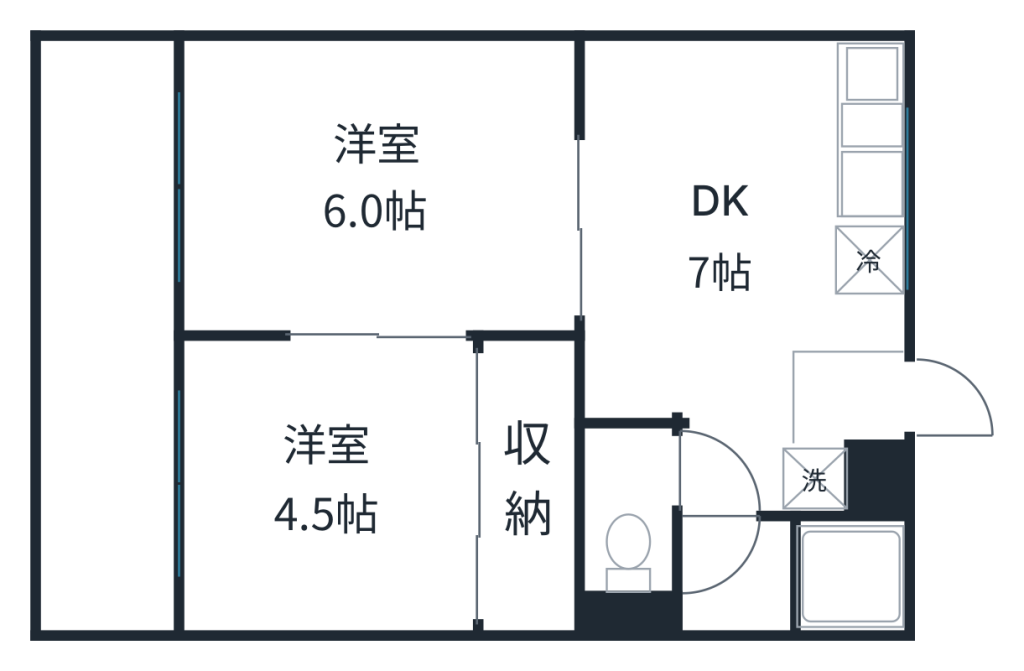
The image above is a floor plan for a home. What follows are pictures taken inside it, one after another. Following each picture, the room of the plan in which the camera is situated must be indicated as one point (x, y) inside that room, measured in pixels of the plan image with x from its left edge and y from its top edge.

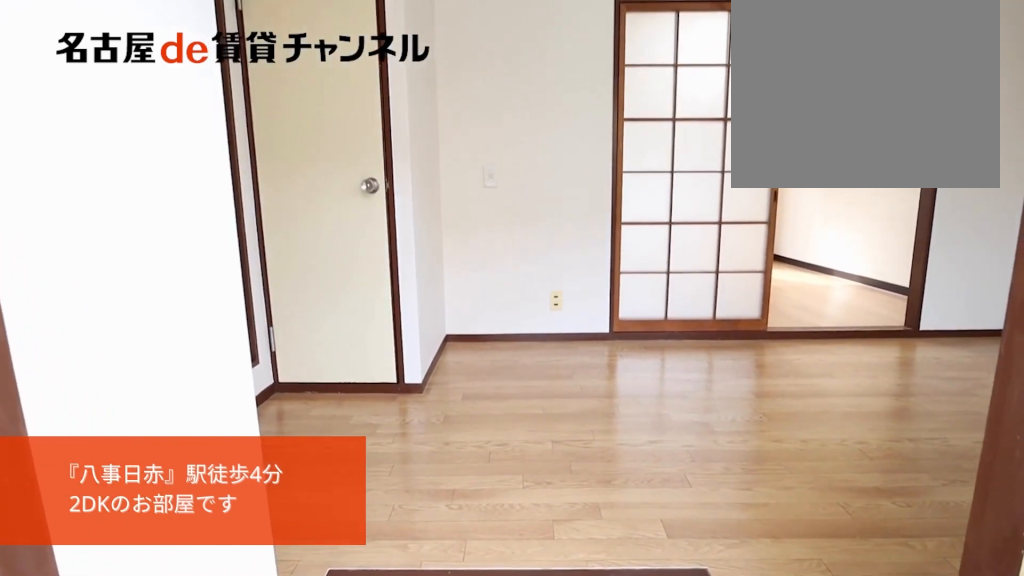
(852, 403)
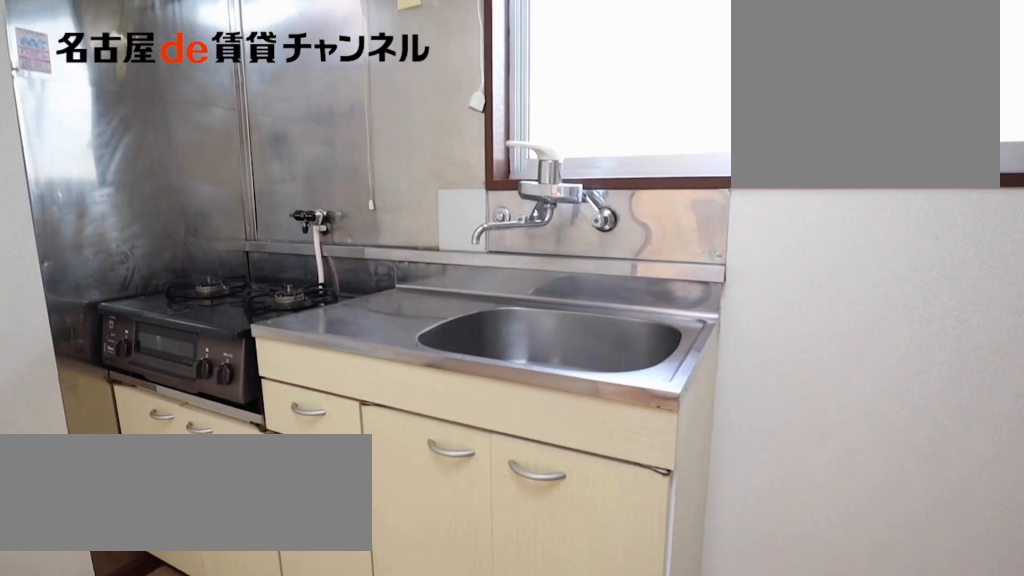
(867, 172)
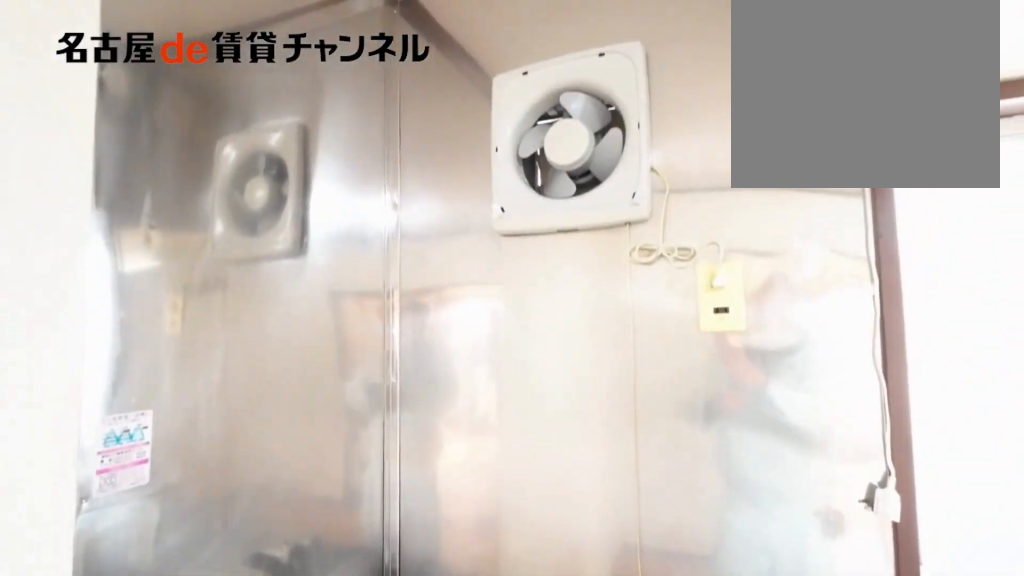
(867, 172)
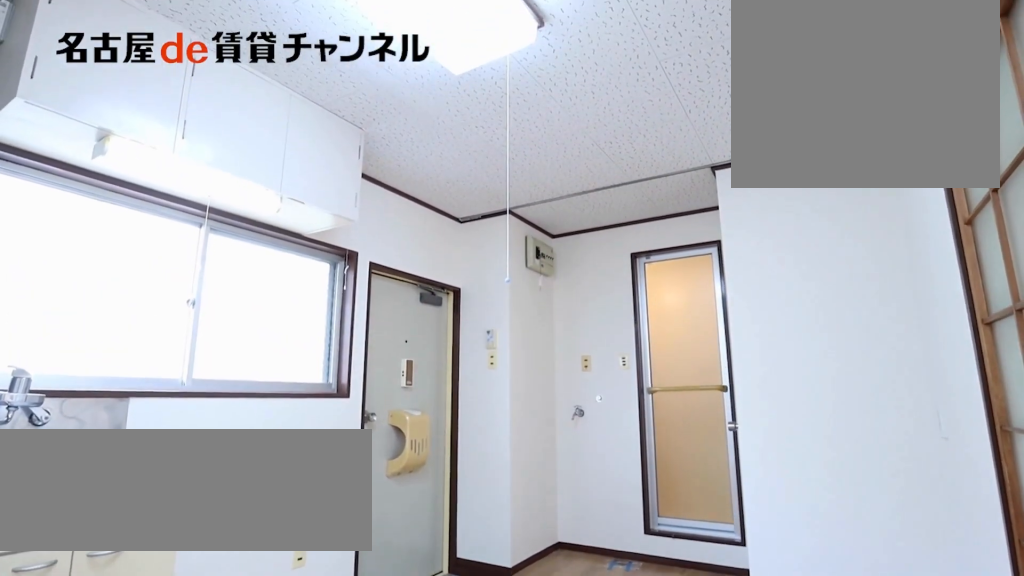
(758, 268)
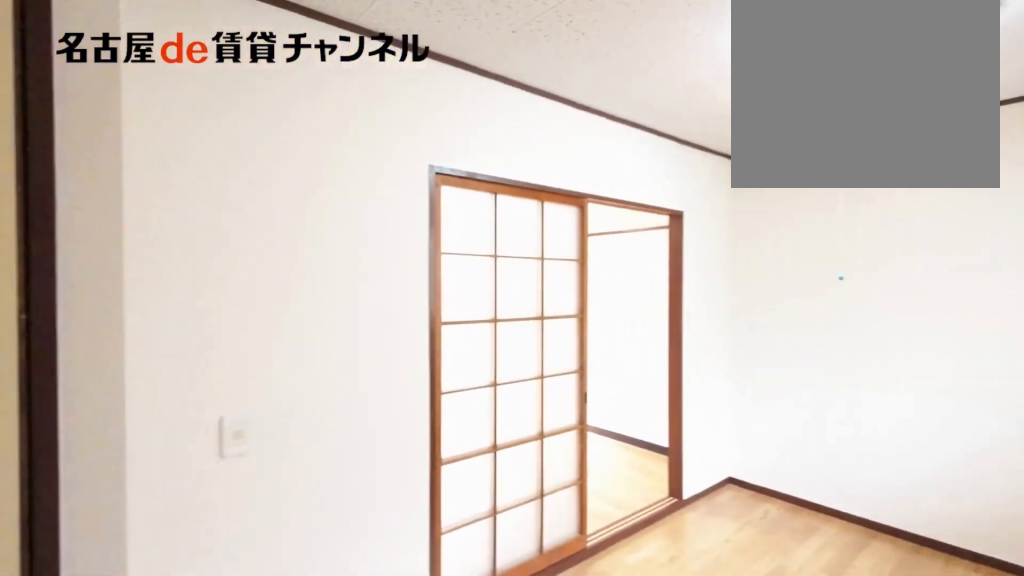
(758, 268)
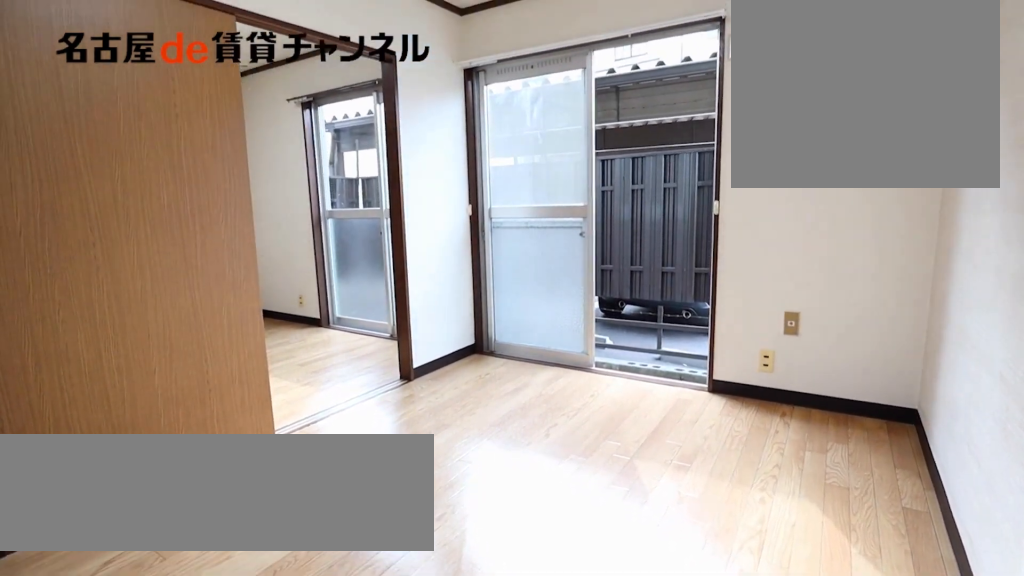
(379, 187)
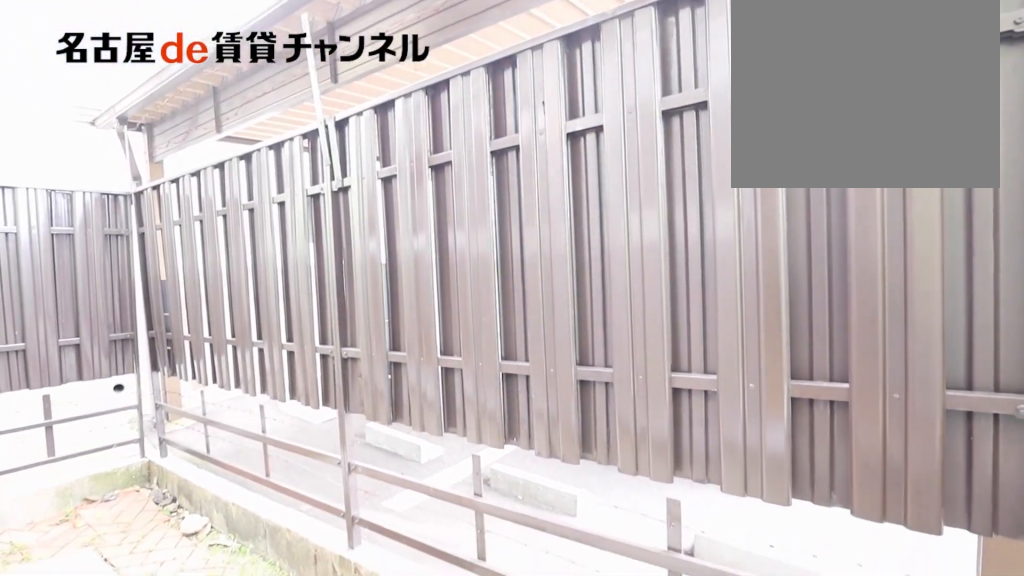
(119, 338)
